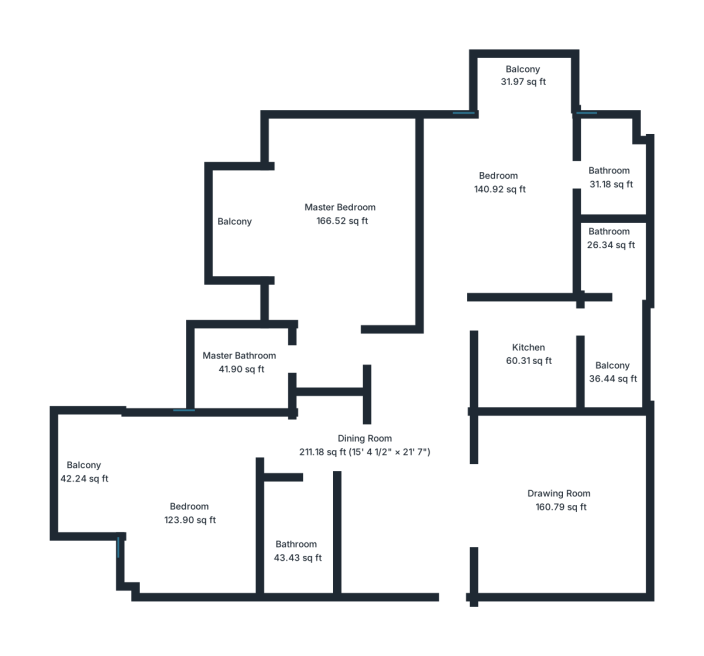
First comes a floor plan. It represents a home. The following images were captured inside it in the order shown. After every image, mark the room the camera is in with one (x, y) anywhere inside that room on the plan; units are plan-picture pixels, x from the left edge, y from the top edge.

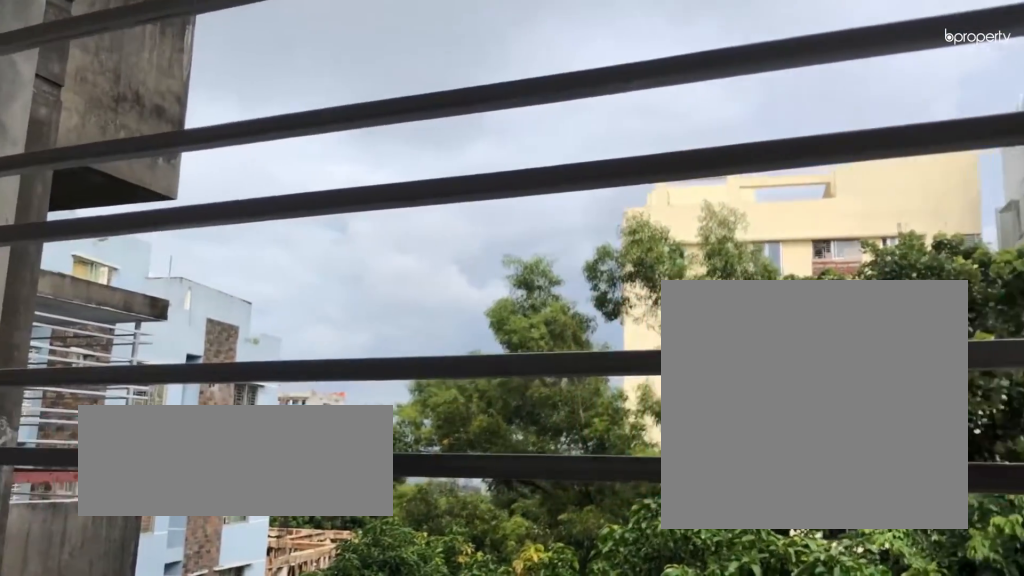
(234, 226)
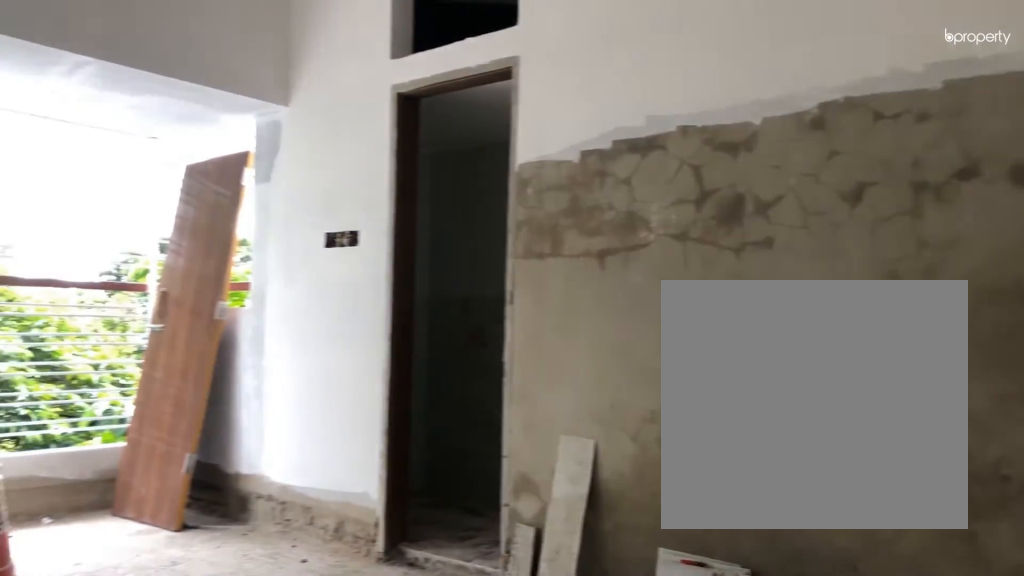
(499, 183)
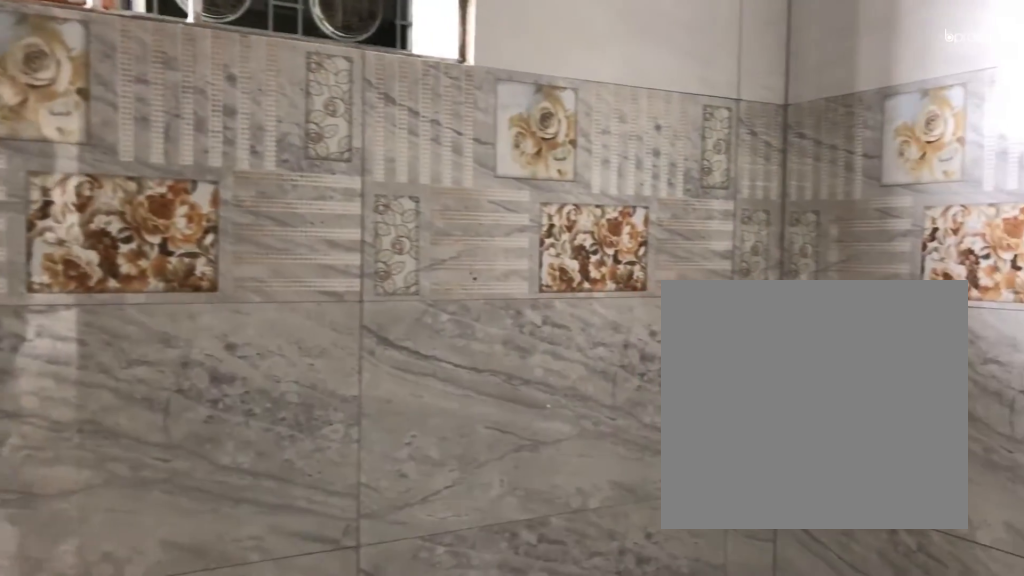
(609, 176)
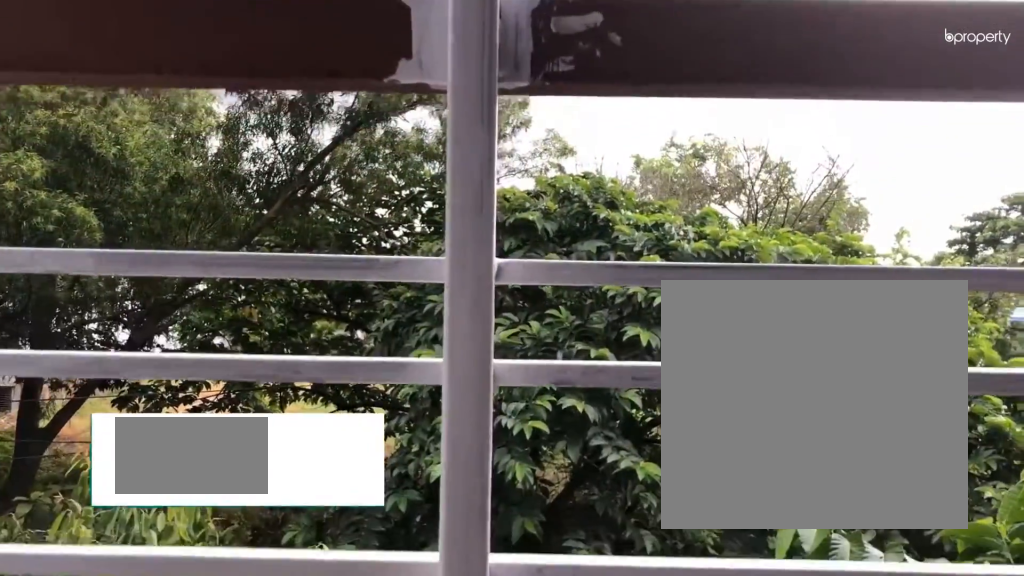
(526, 82)
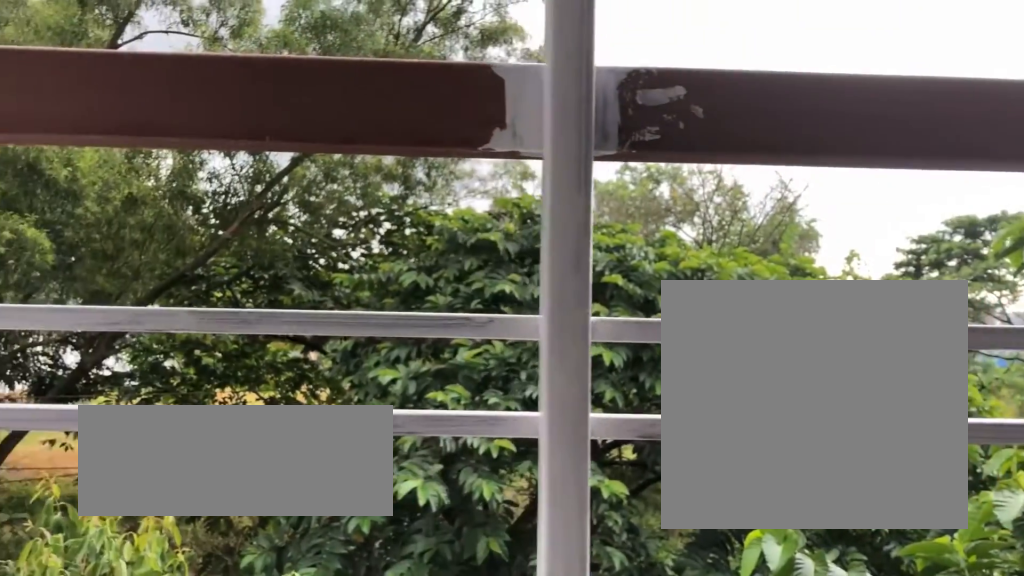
(526, 82)
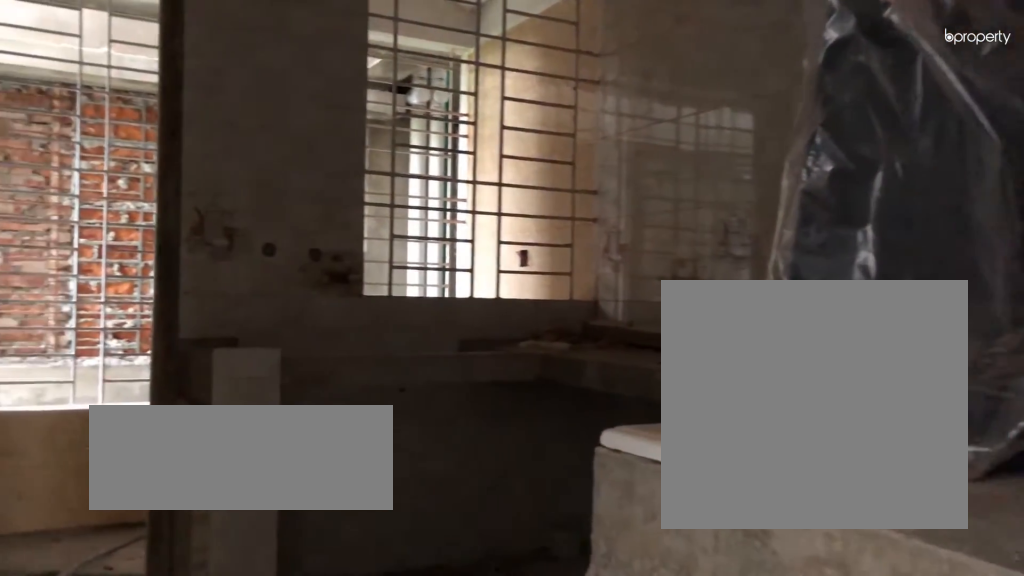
(525, 356)
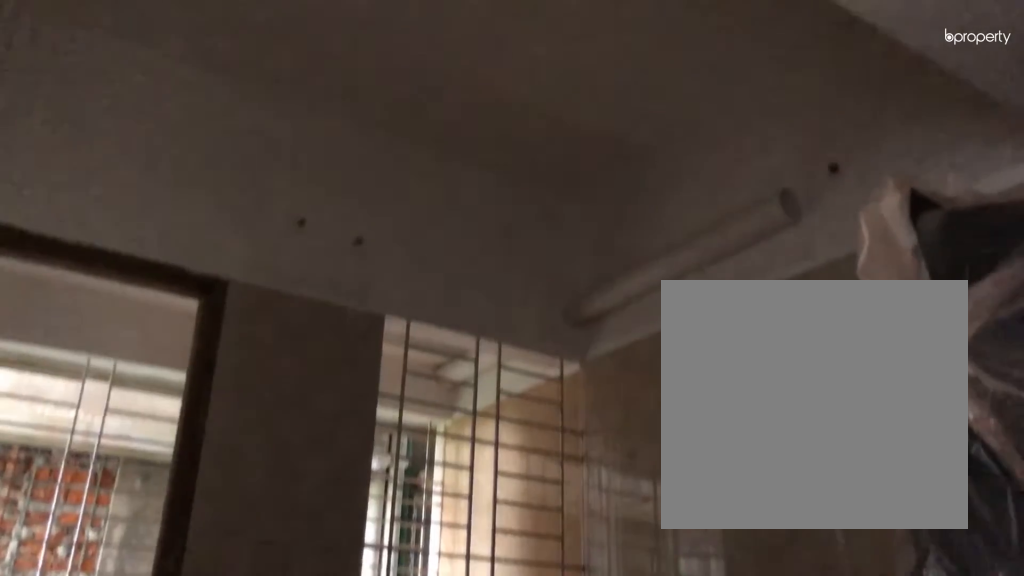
(525, 356)
